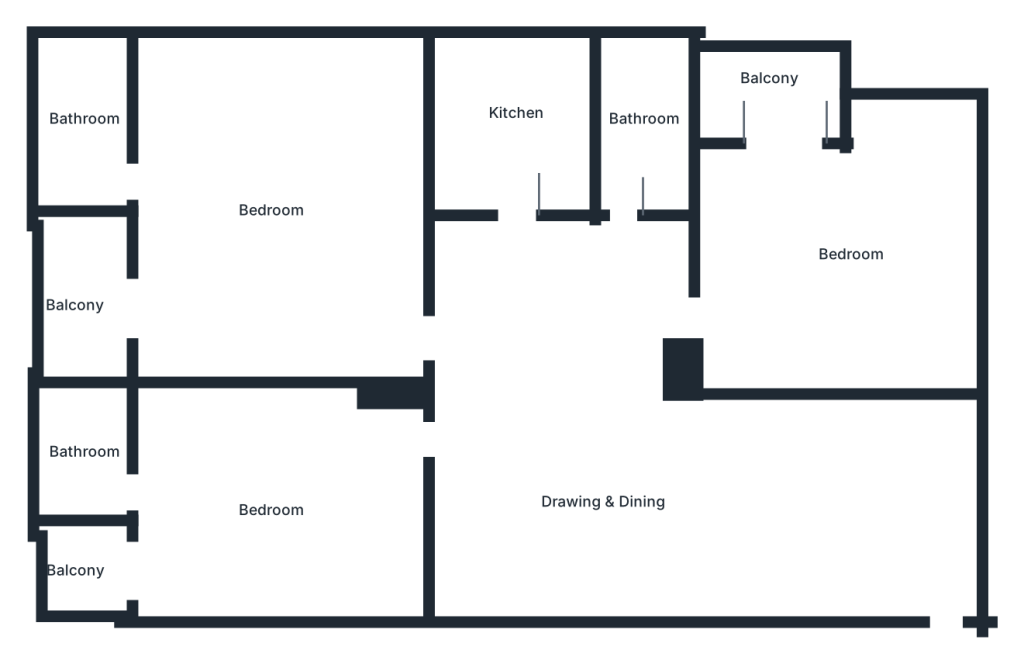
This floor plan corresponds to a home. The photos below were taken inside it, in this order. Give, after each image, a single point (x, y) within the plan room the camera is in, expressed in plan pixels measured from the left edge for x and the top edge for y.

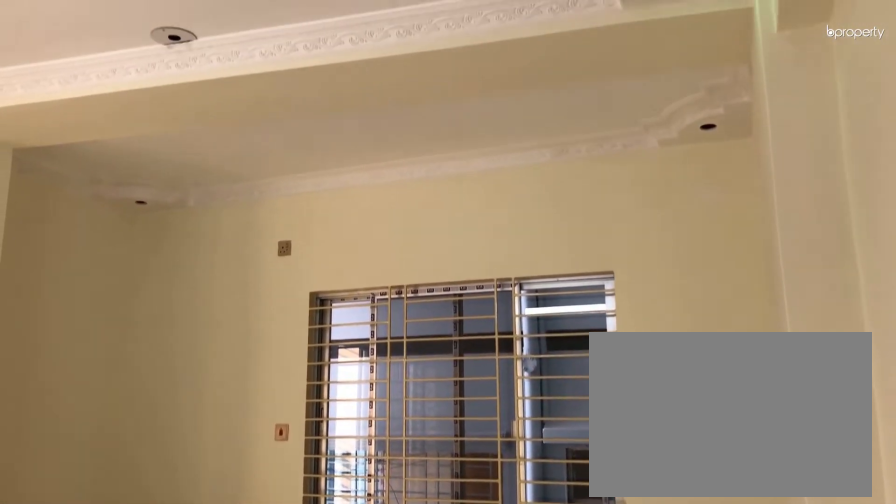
(260, 210)
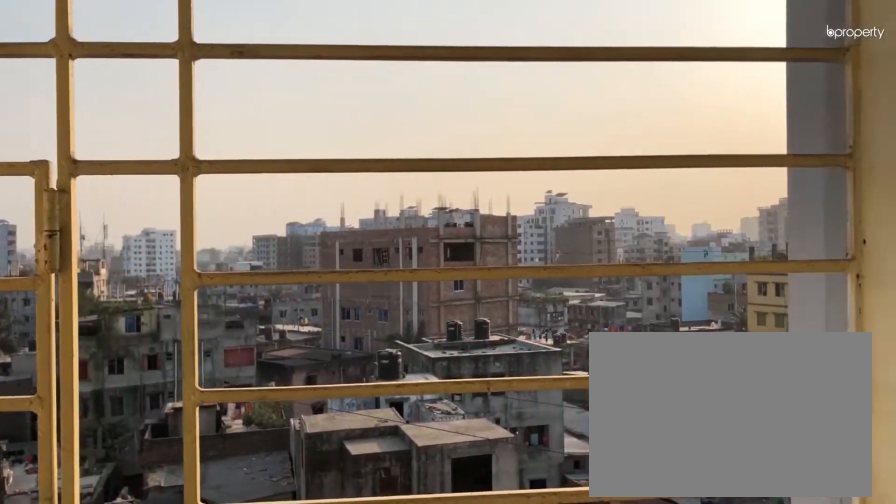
(87, 303)
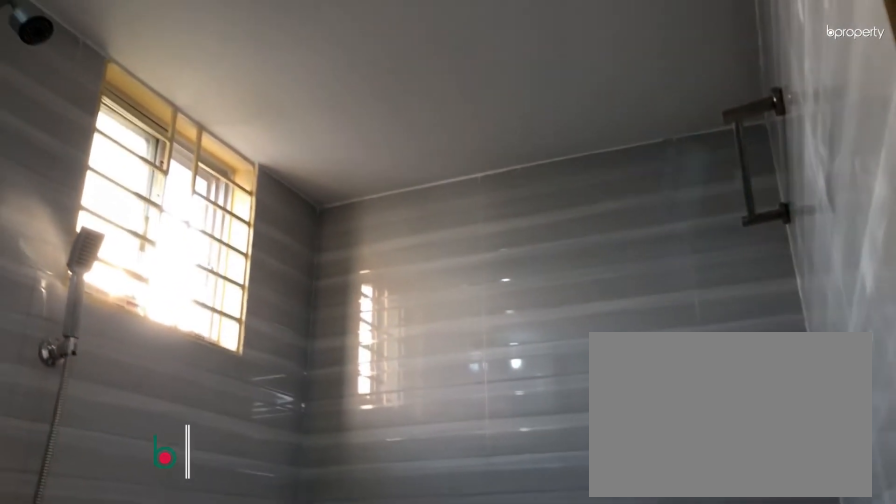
(81, 122)
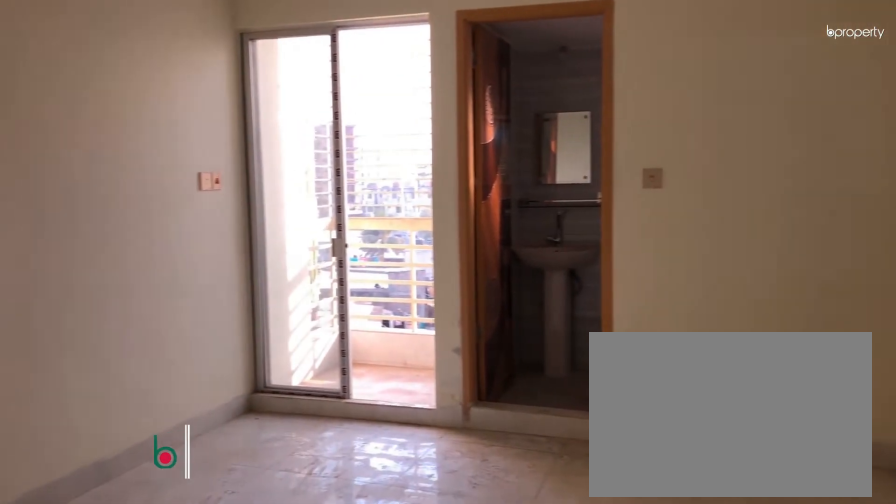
(267, 510)
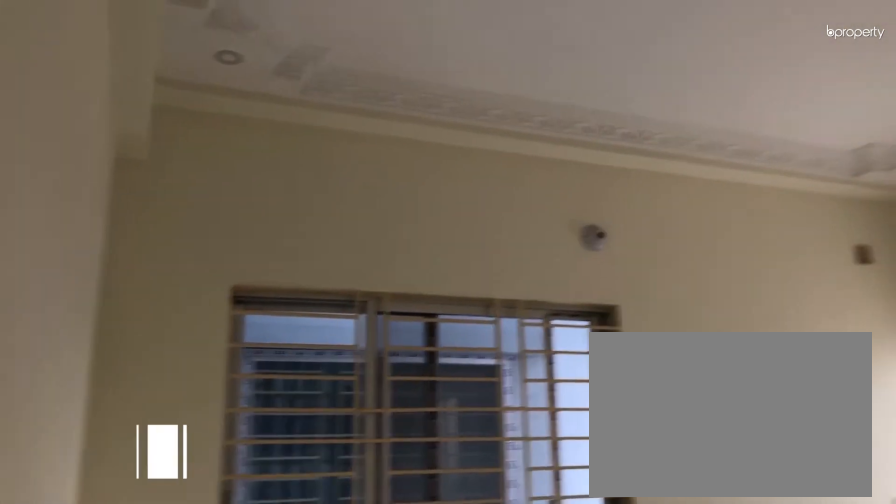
(267, 510)
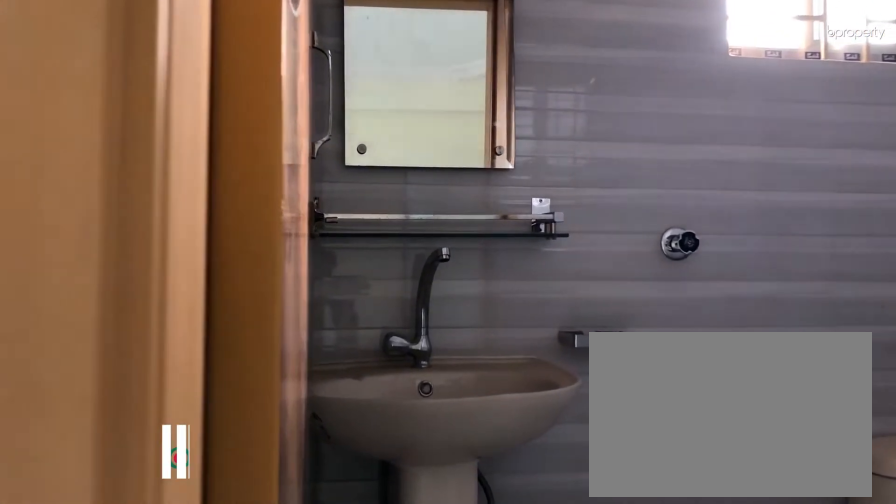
(85, 460)
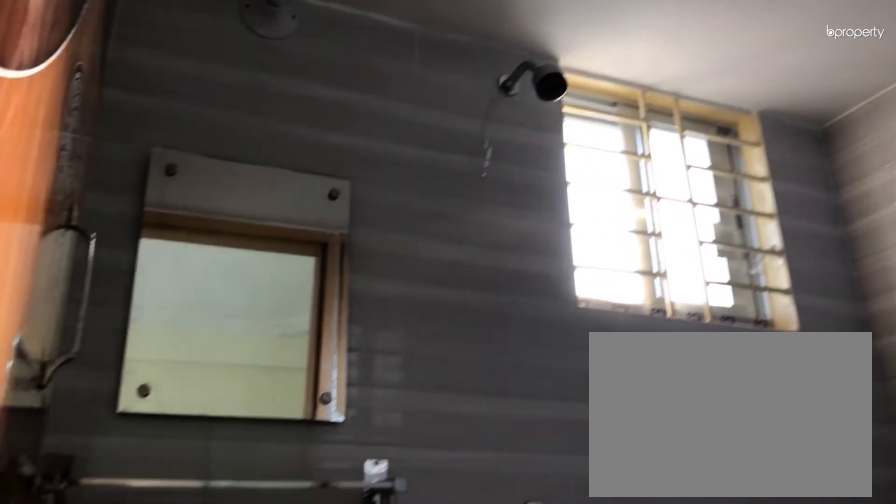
(85, 460)
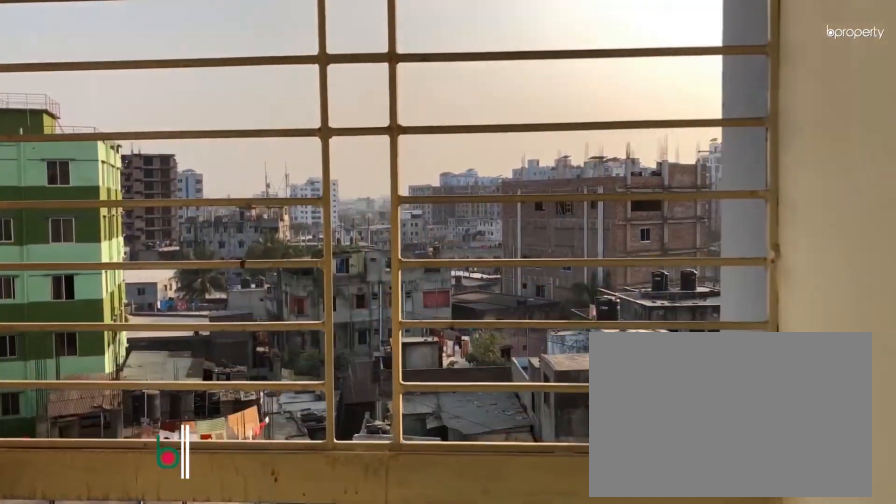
(88, 576)
